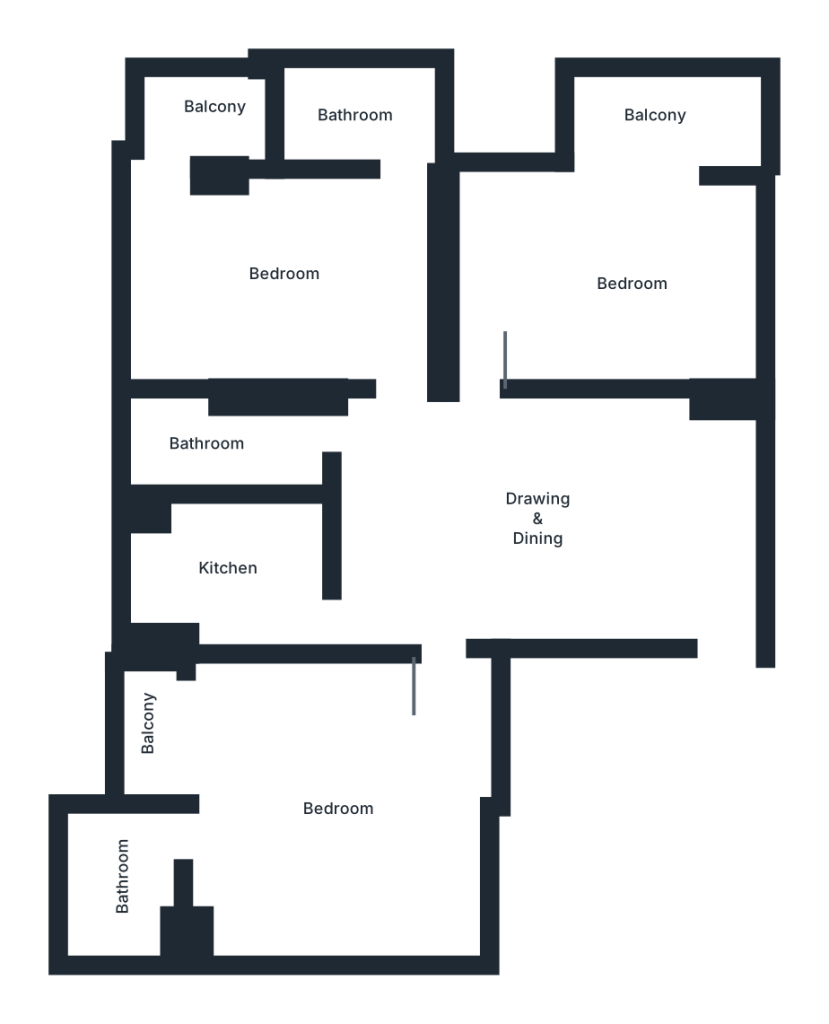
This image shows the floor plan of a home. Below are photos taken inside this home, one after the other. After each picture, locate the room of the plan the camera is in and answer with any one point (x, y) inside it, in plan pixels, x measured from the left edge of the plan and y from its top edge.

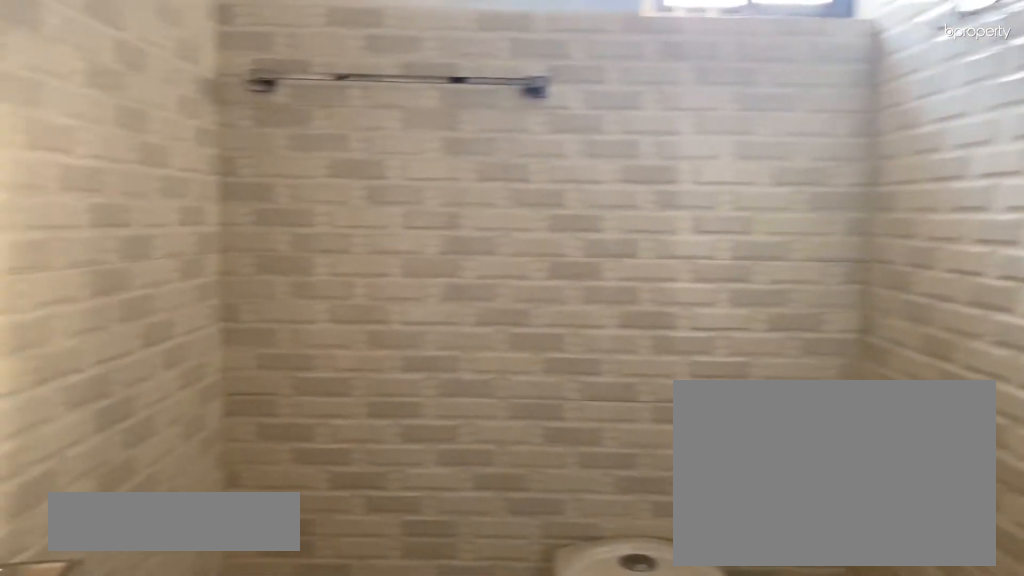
(226, 443)
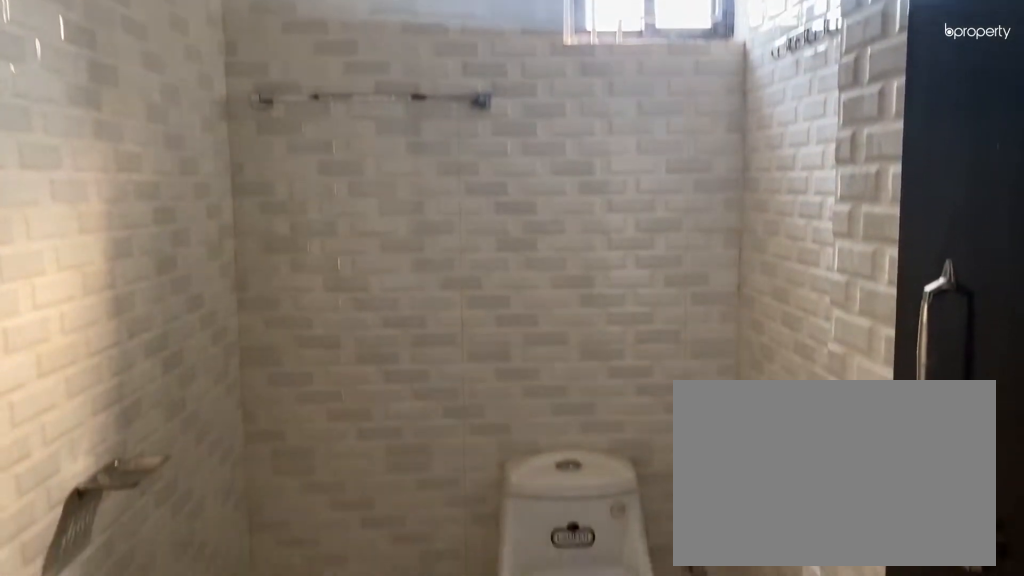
(226, 443)
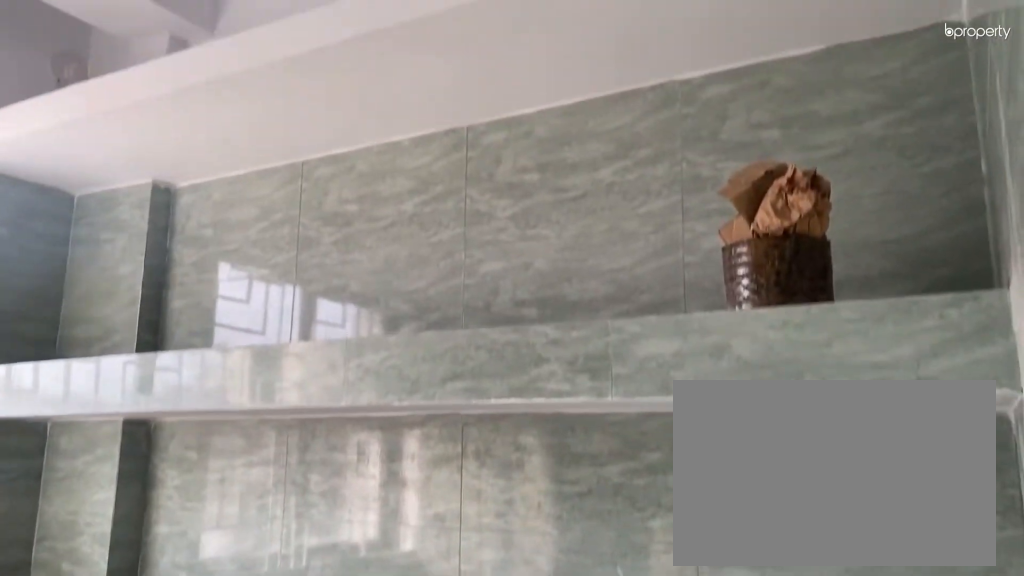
(225, 560)
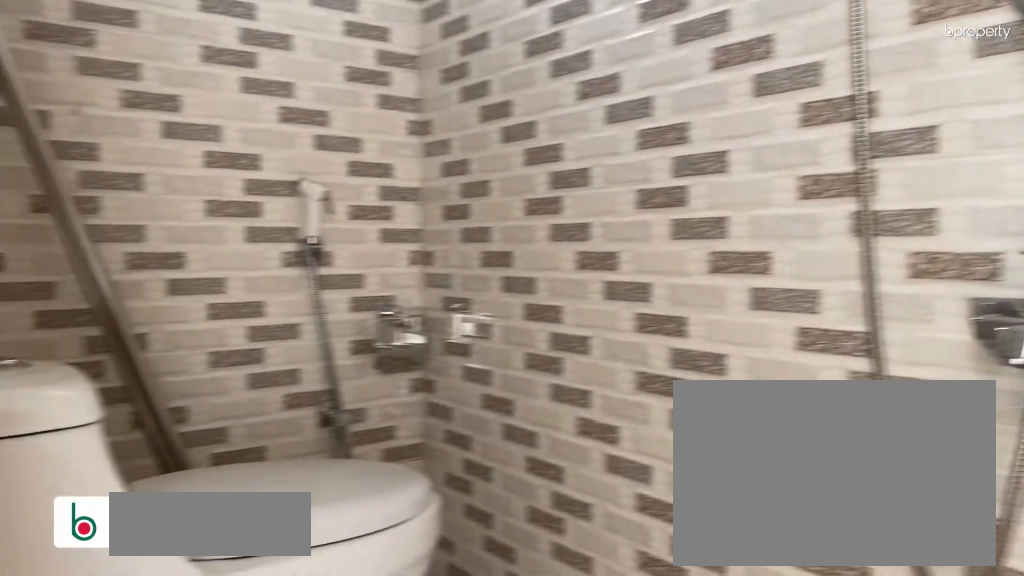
(122, 863)
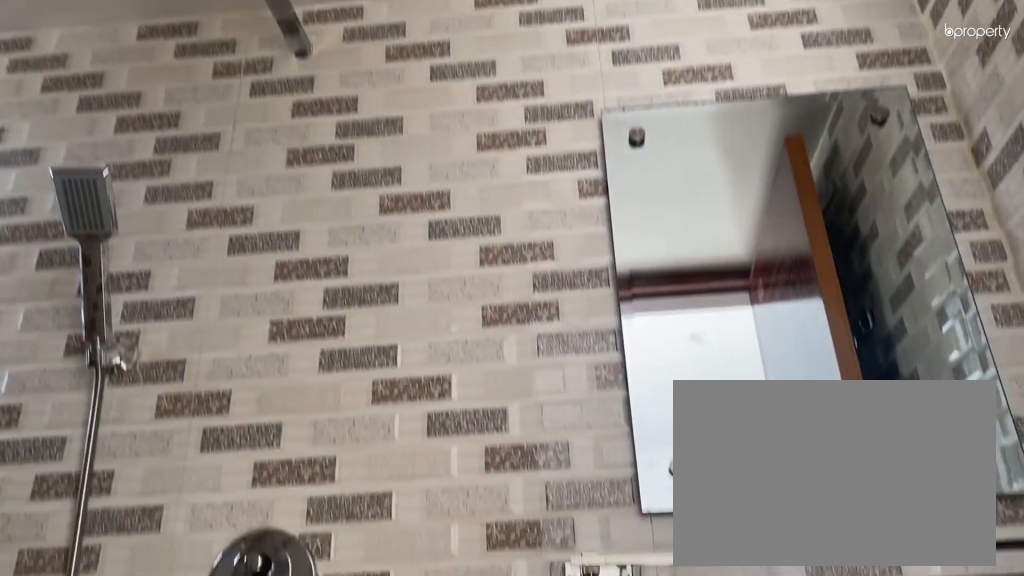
(122, 863)
